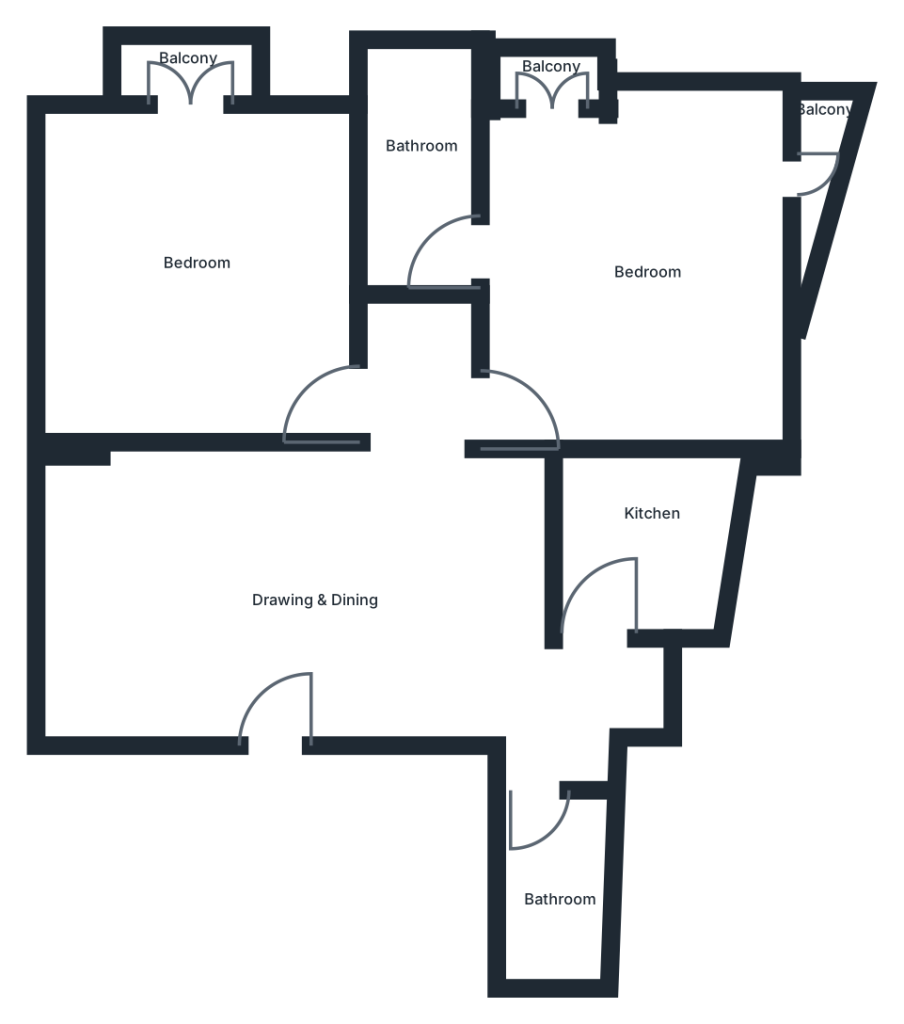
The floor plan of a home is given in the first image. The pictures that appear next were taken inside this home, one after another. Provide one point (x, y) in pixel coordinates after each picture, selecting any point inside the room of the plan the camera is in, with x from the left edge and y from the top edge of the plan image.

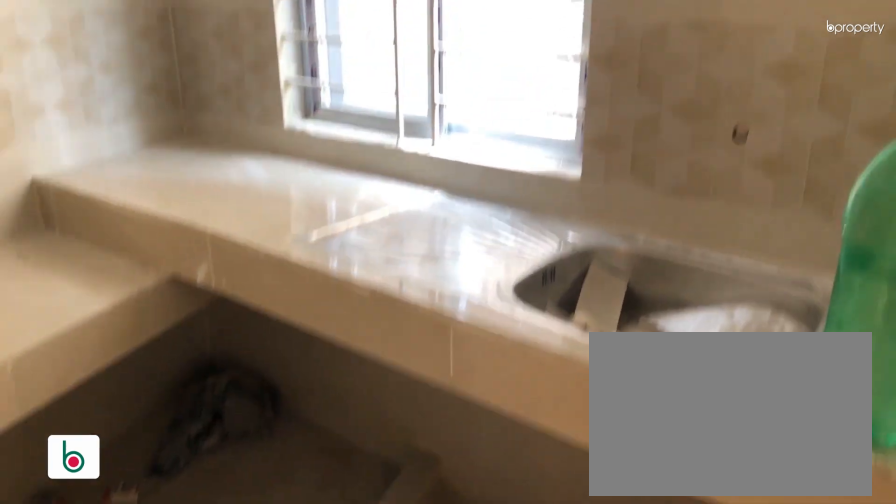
(643, 534)
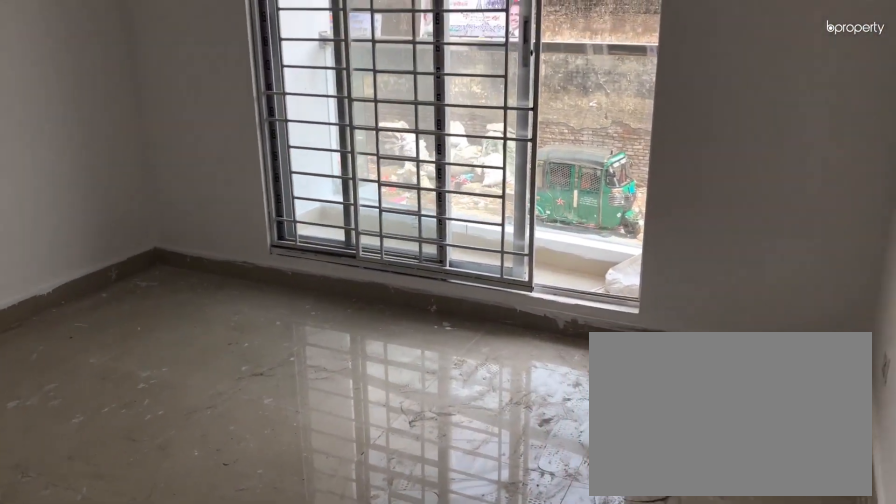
(184, 259)
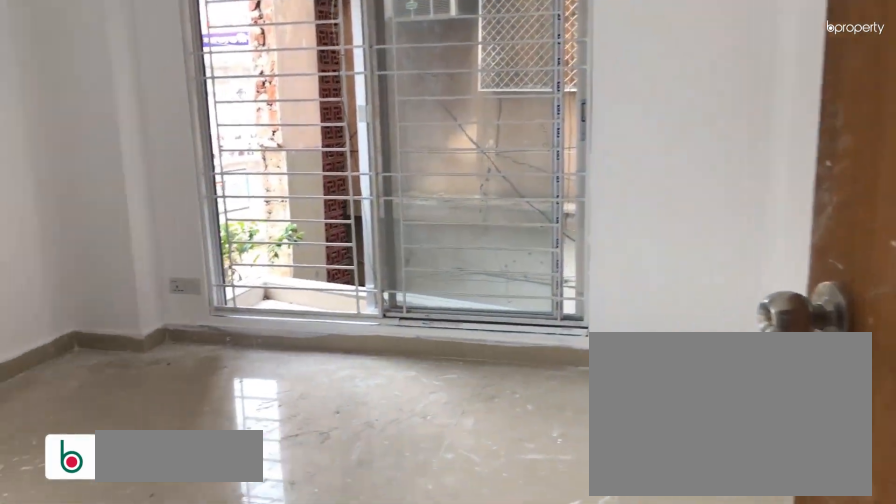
(625, 284)
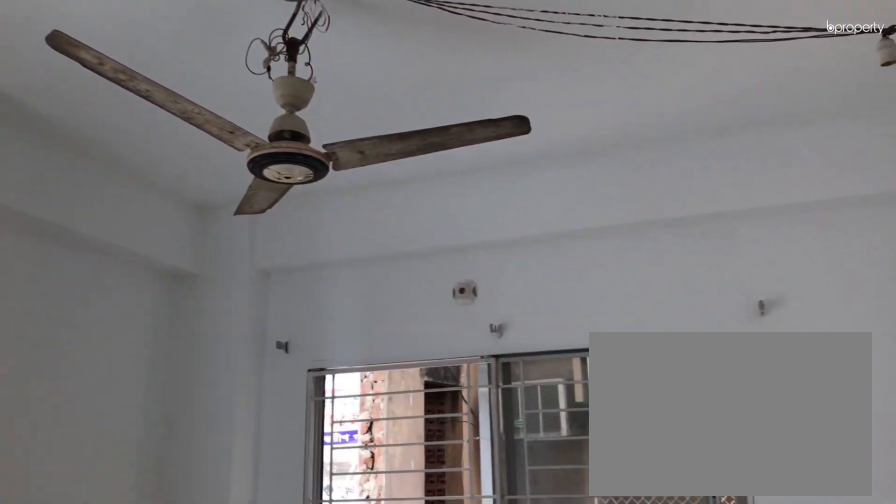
(625, 284)
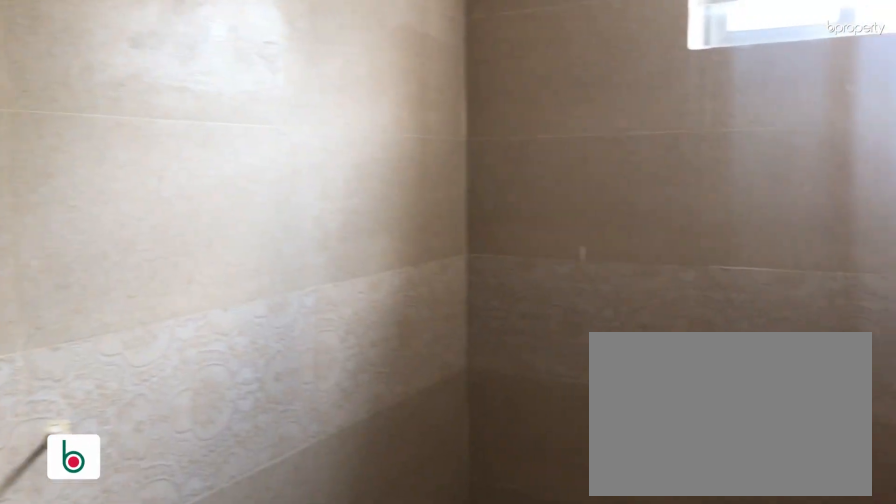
(423, 183)
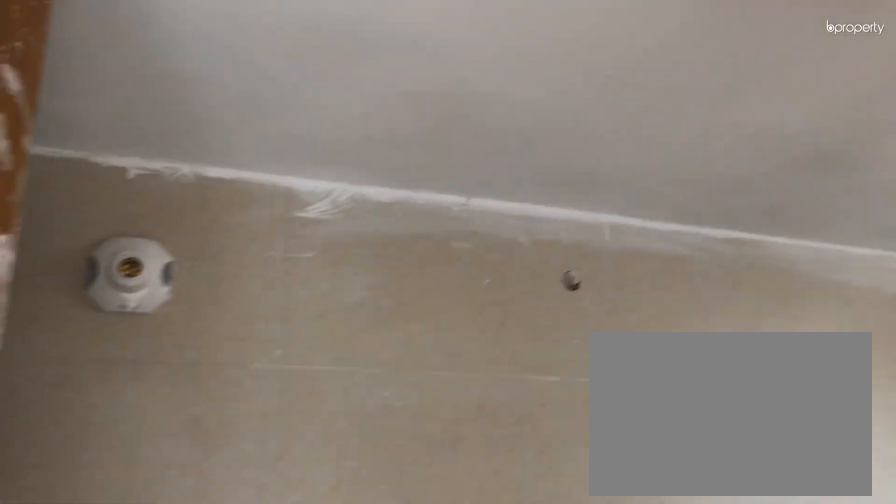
(423, 183)
